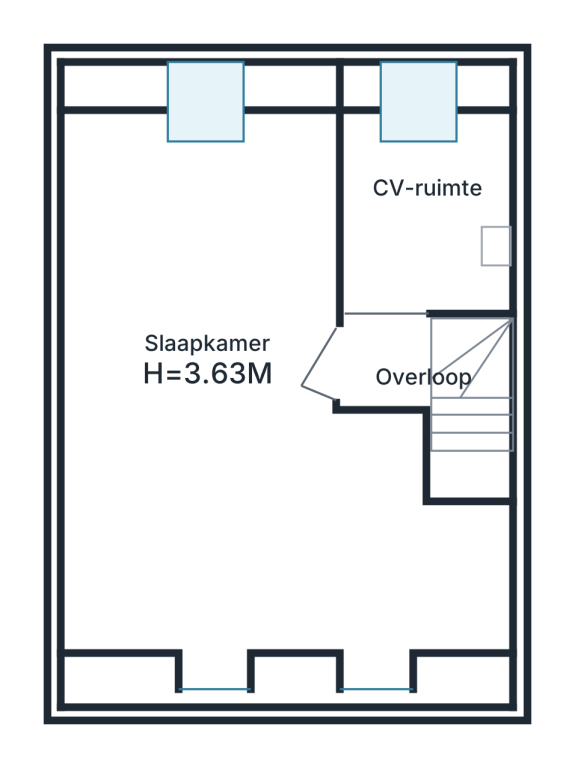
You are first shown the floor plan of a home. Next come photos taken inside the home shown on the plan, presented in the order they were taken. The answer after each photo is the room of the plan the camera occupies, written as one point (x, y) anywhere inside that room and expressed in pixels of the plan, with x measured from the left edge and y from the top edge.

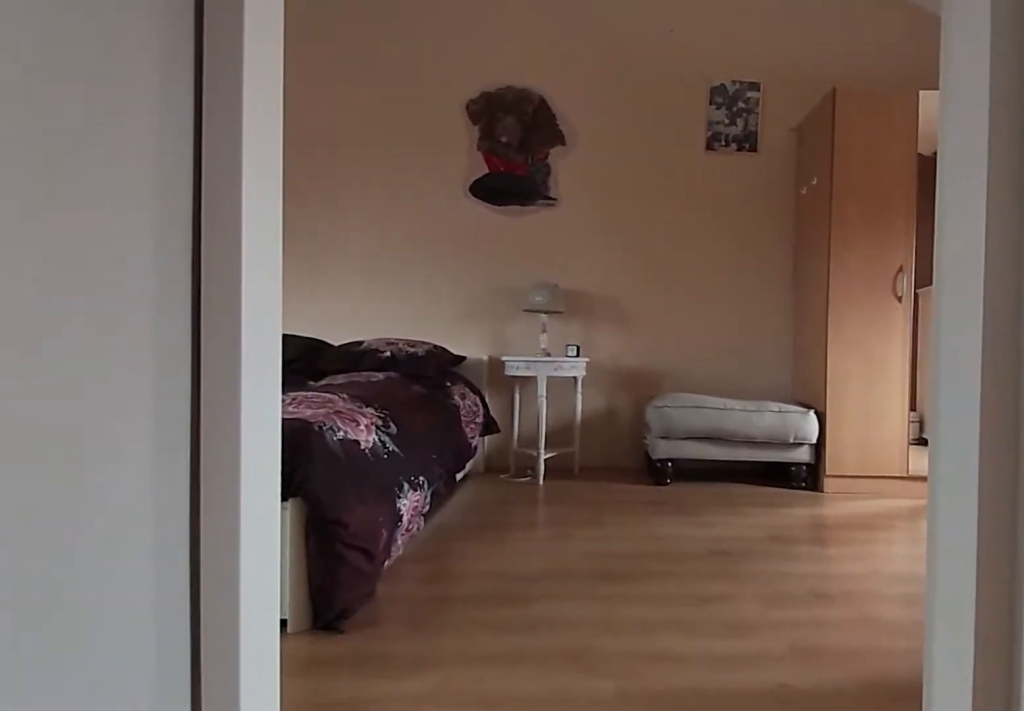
(387, 361)
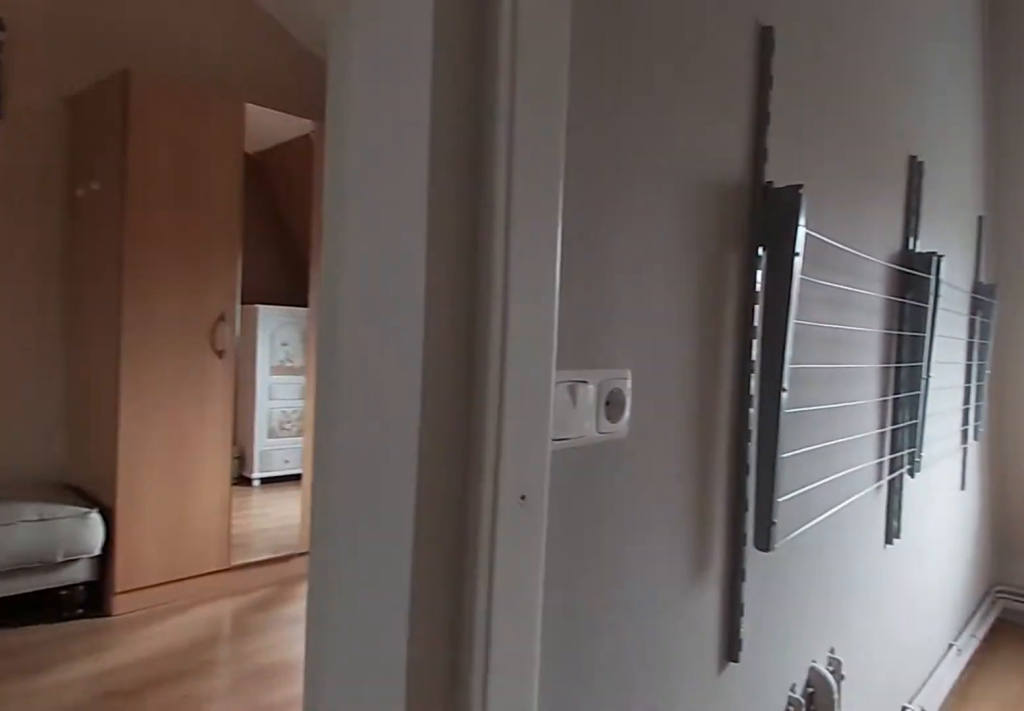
(387, 361)
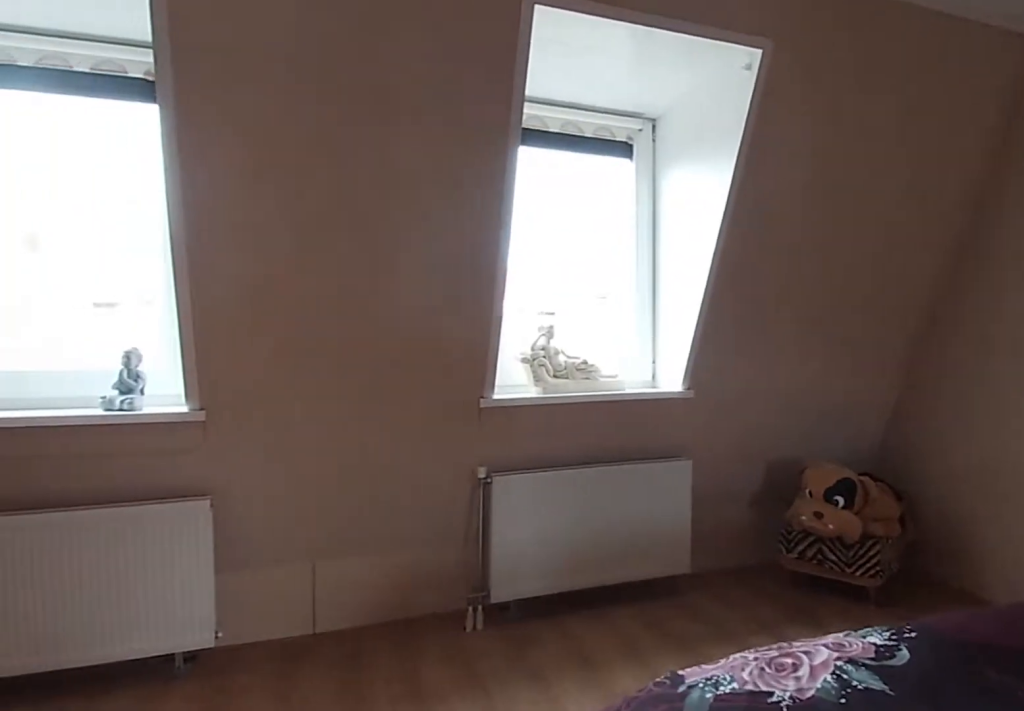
(200, 363)
